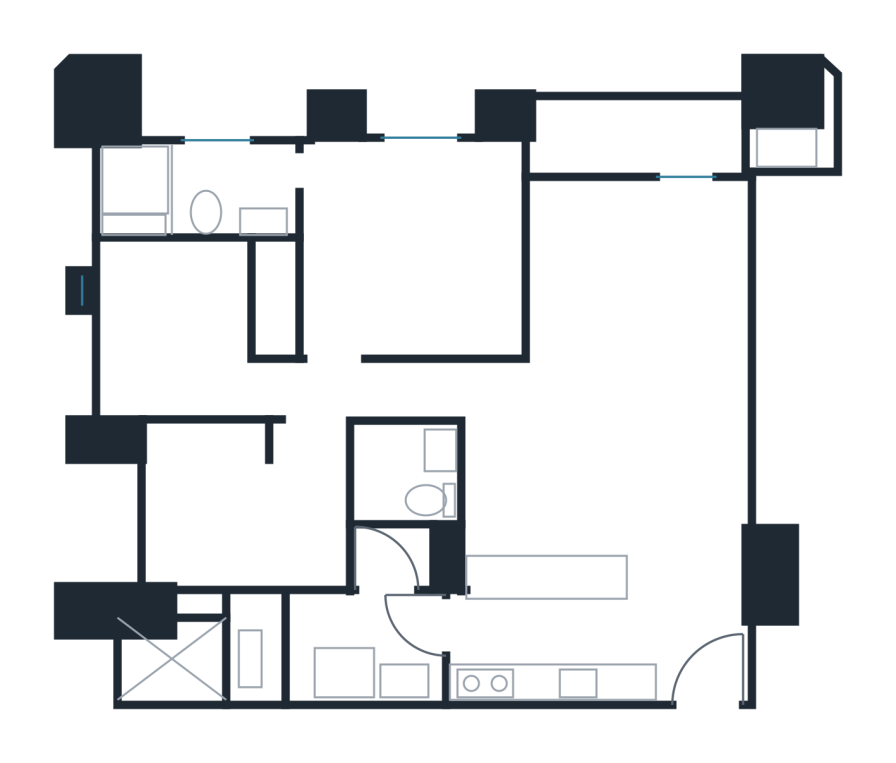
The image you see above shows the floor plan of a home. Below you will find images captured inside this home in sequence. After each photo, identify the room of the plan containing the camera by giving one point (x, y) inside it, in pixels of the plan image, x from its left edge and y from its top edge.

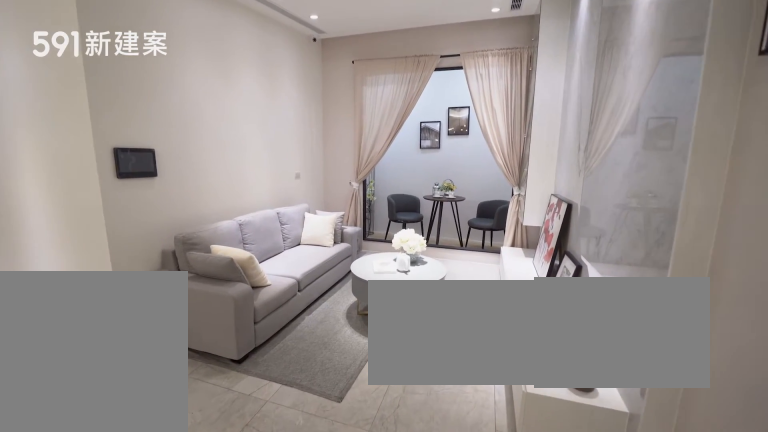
(625, 269)
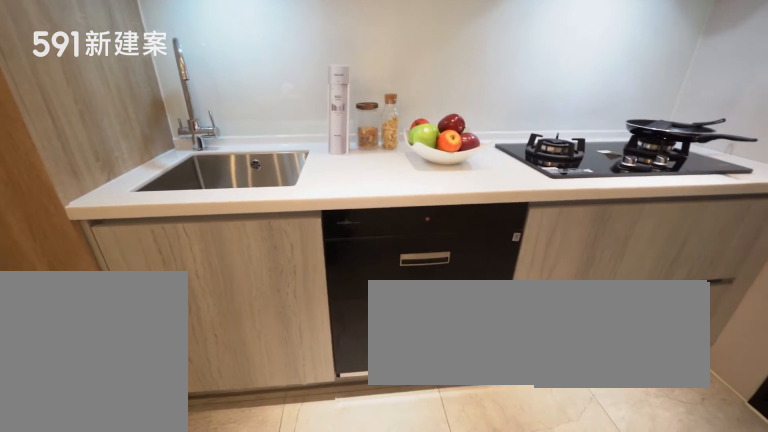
(529, 651)
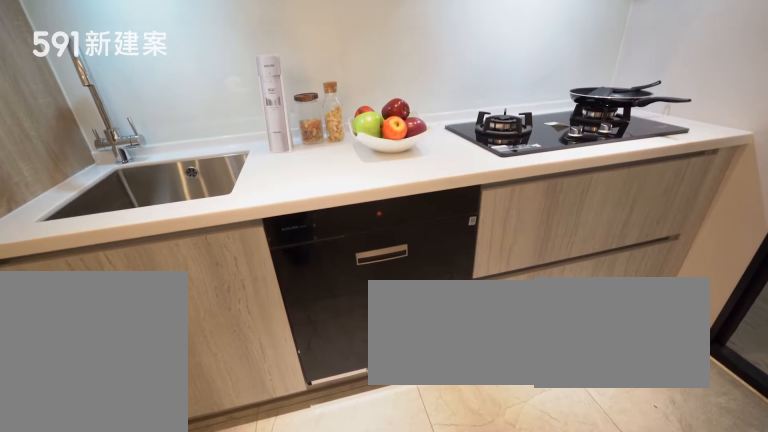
(529, 651)
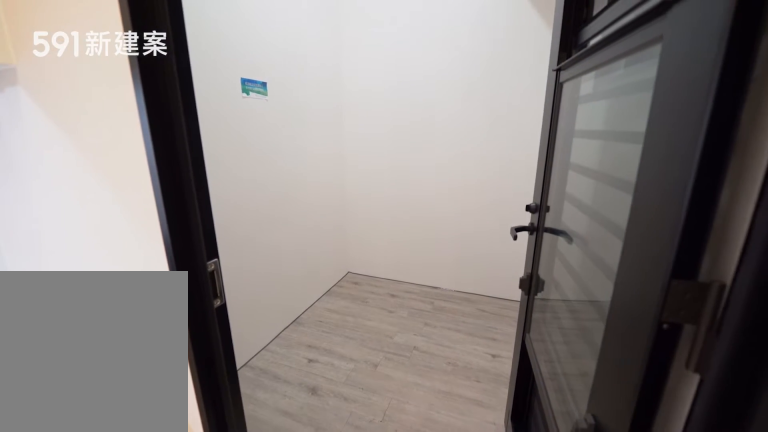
(360, 648)
